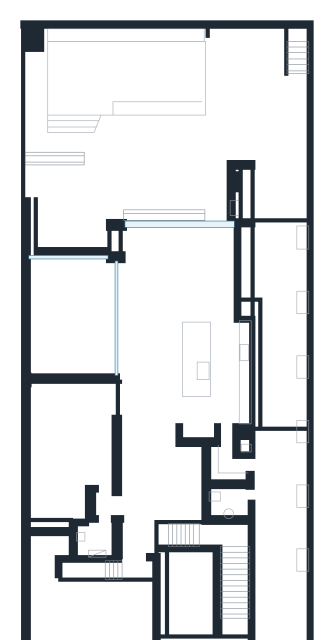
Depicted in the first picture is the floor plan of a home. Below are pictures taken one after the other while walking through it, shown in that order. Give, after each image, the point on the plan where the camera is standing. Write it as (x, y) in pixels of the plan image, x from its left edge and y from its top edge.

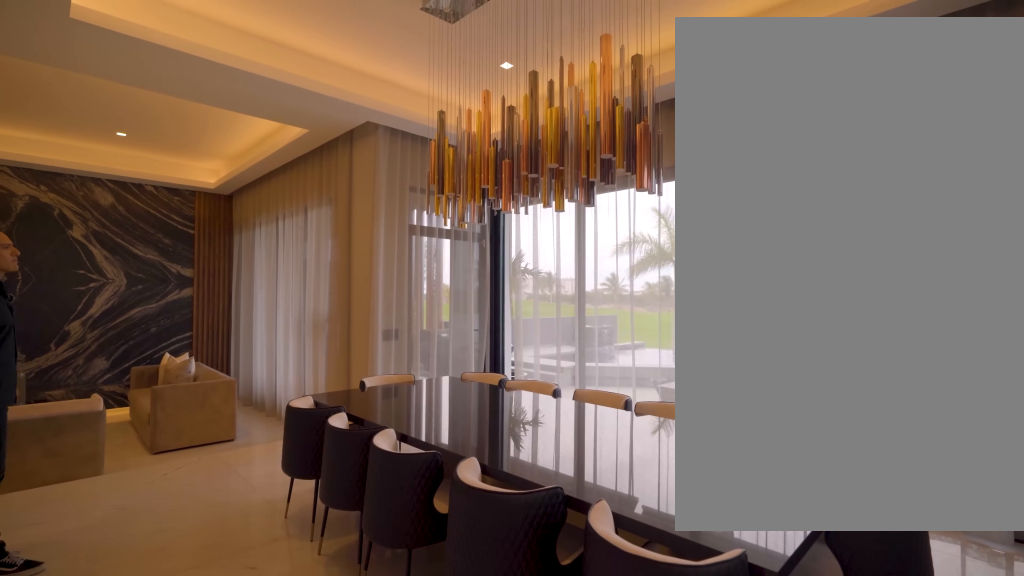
(189, 304)
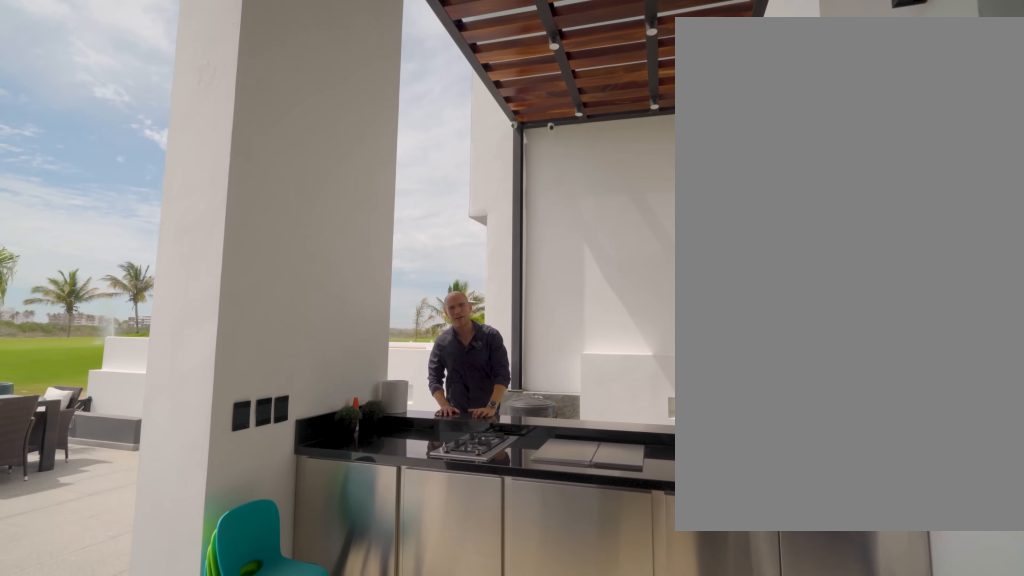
(209, 197)
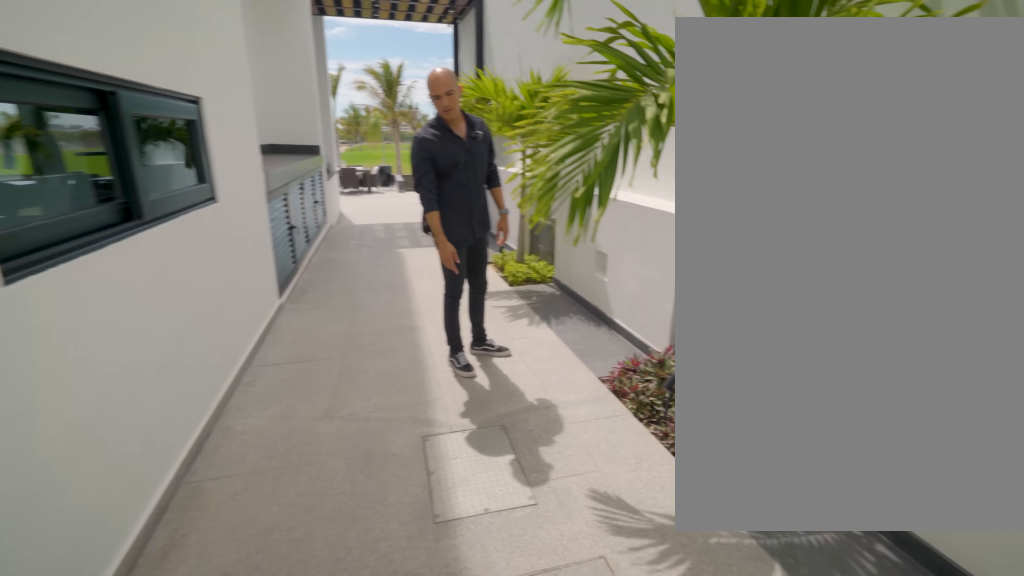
(282, 463)
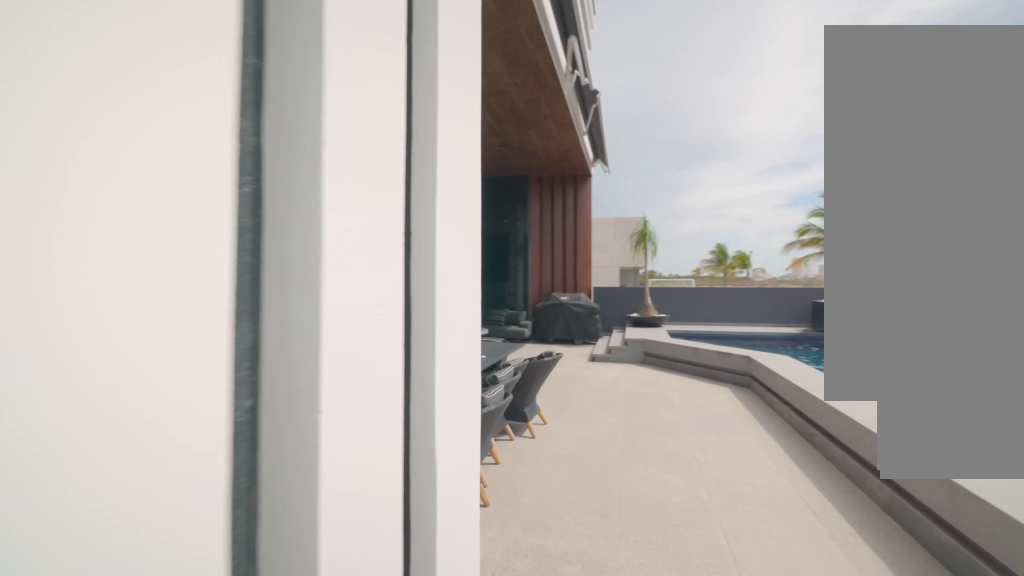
(265, 155)
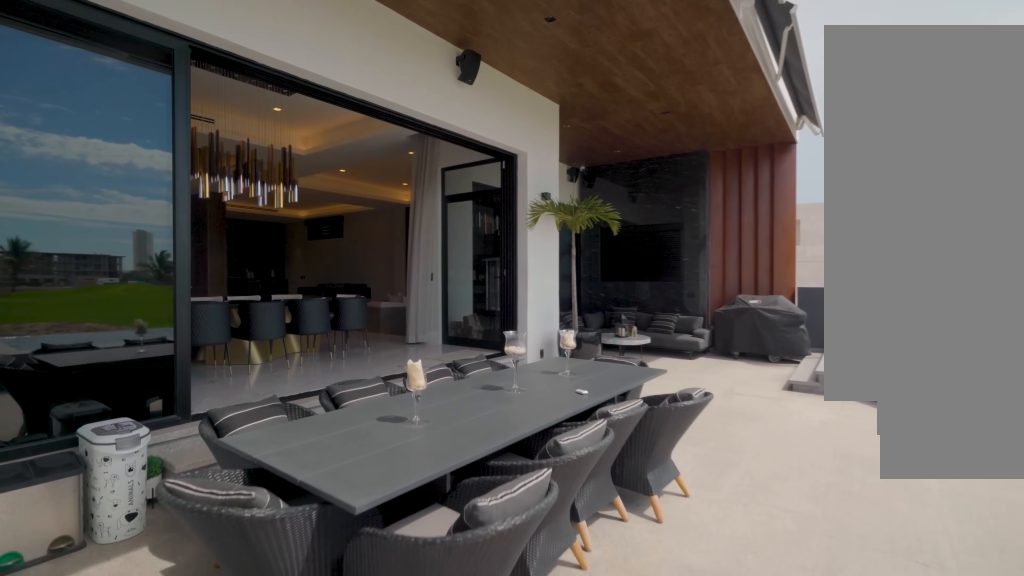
(224, 167)
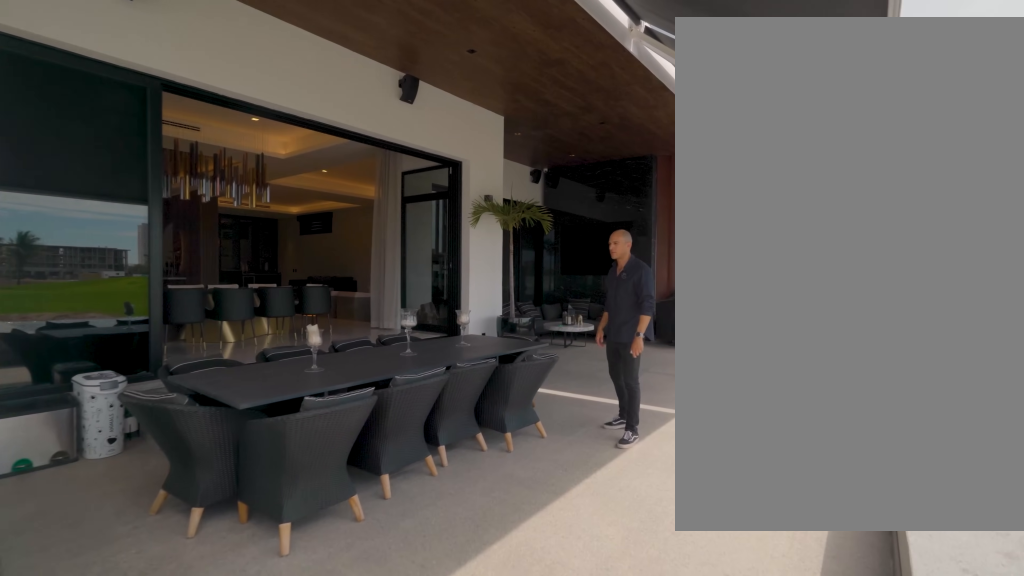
(232, 108)
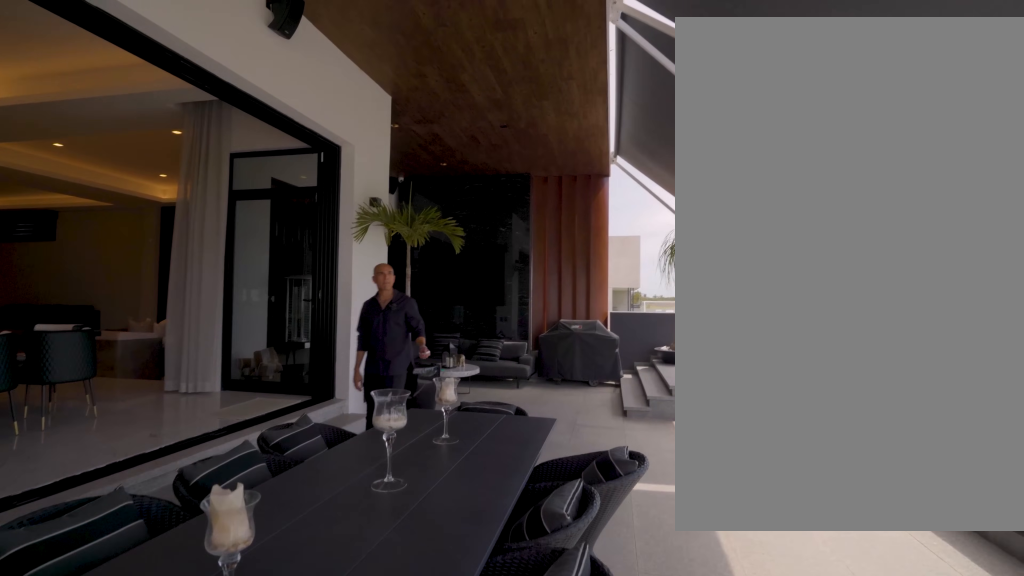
(223, 161)
